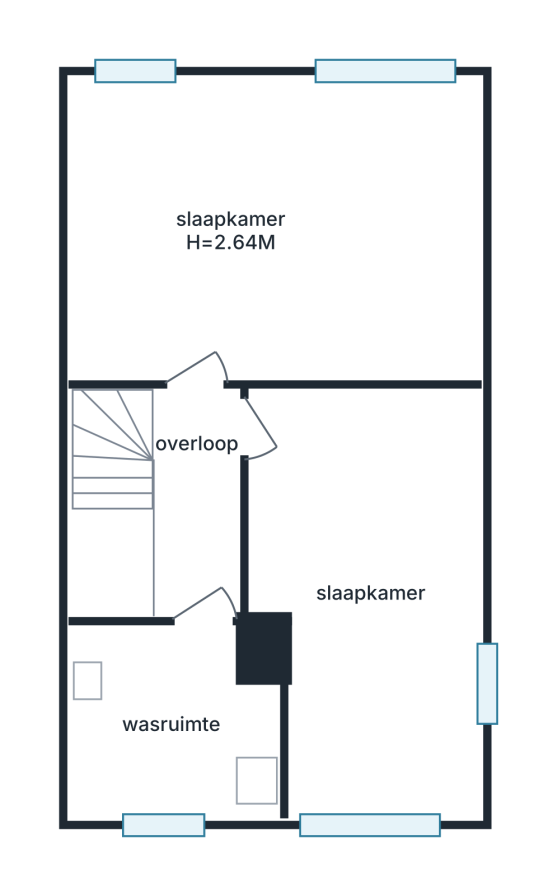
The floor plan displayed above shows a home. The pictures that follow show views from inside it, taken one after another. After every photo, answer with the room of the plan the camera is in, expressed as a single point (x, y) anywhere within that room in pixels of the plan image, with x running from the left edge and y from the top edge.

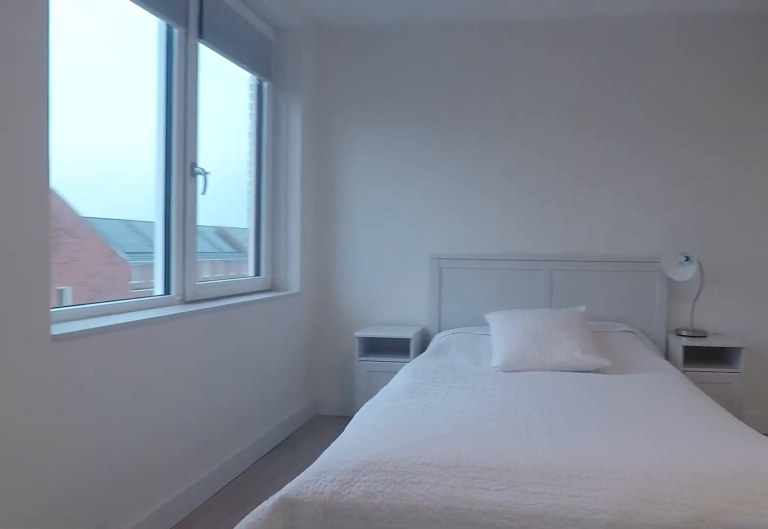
(98, 223)
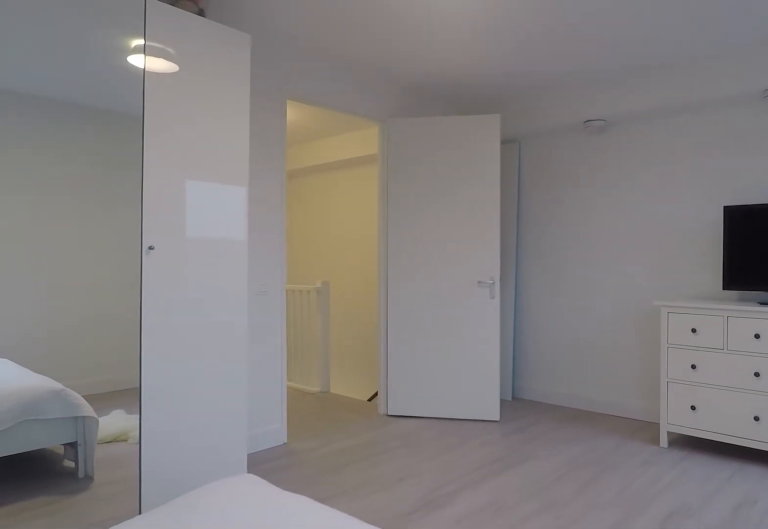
(98, 223)
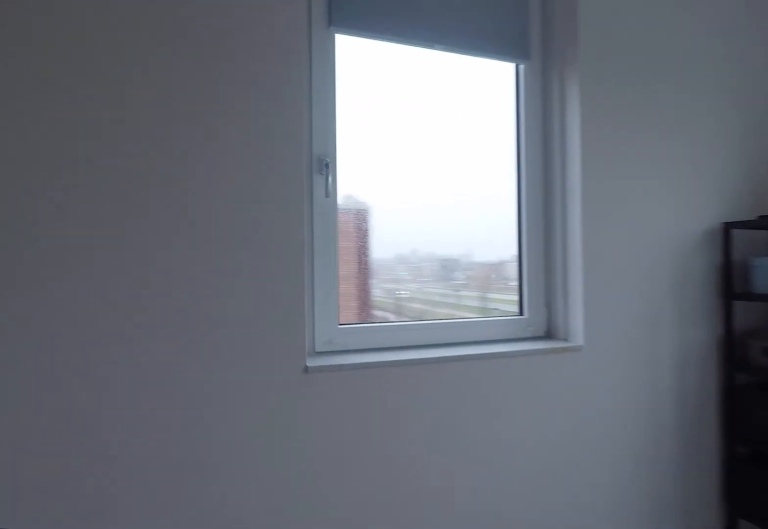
(374, 637)
